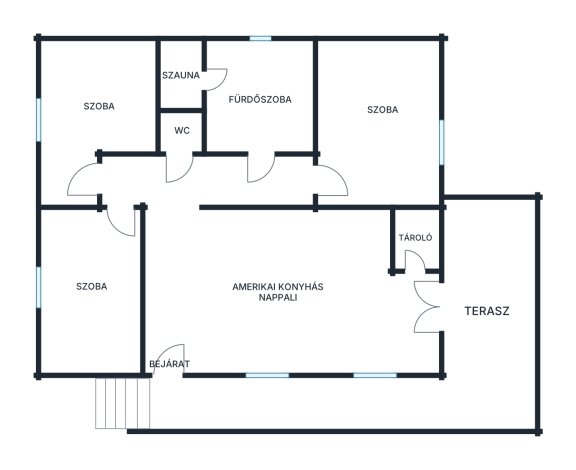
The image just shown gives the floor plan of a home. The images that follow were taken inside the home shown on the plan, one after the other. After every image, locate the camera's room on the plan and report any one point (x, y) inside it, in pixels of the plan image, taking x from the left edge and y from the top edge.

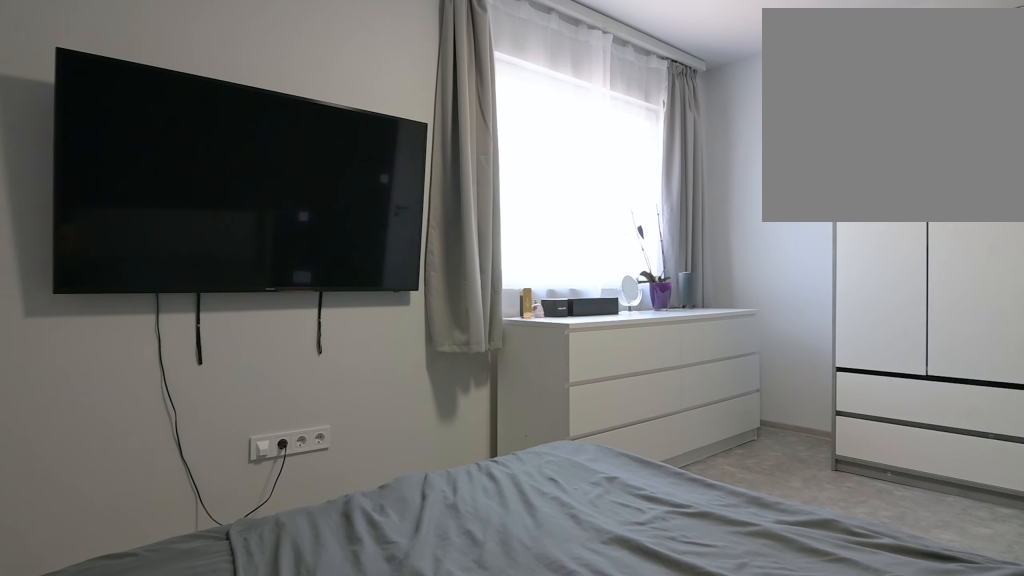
(374, 133)
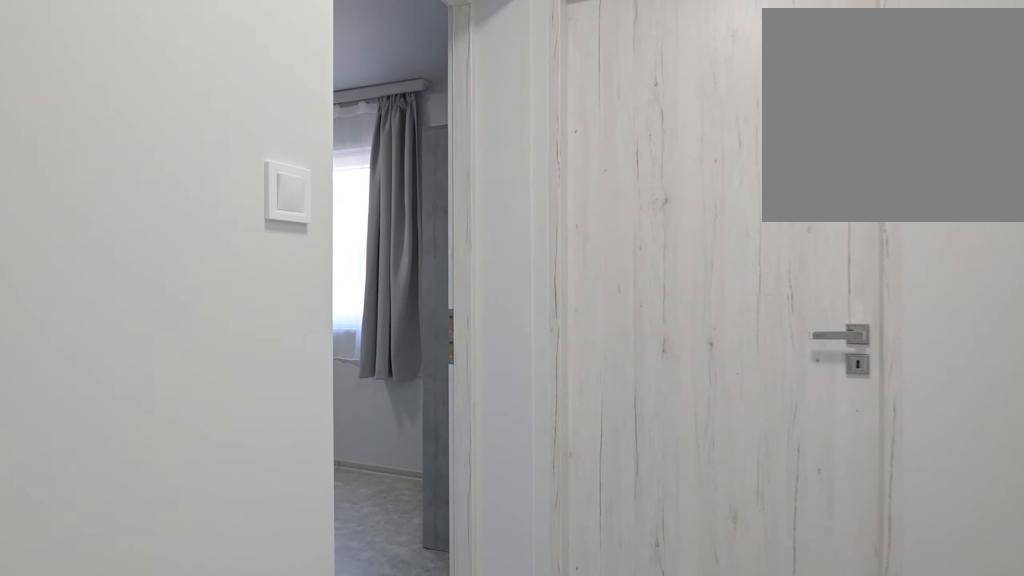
(94, 290)
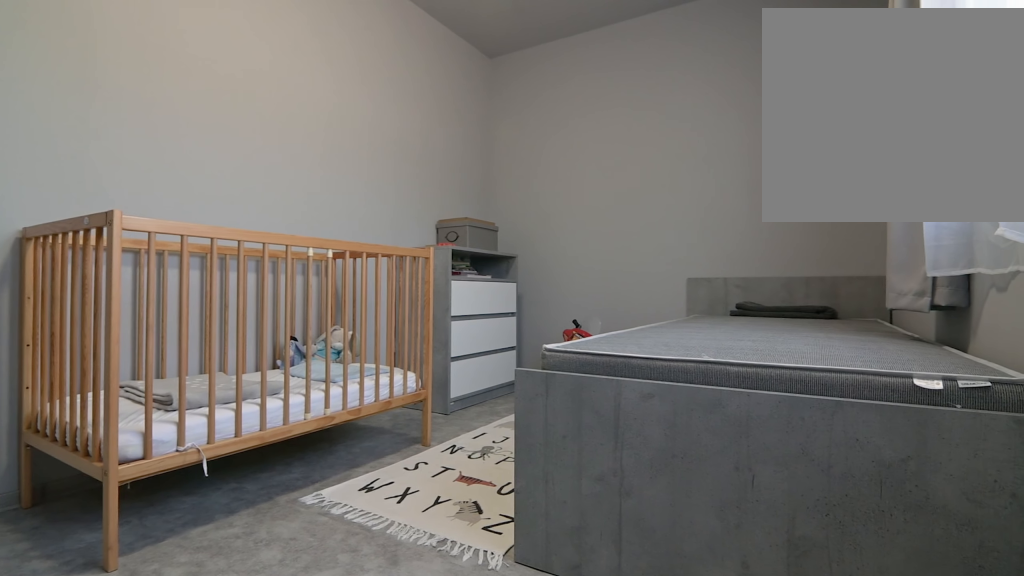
(95, 290)
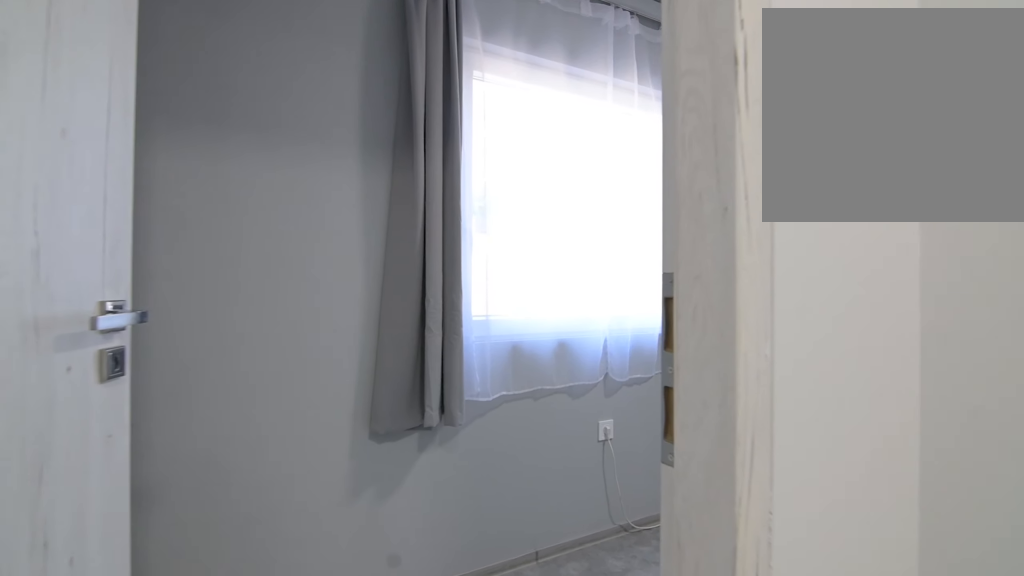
(96, 90)
